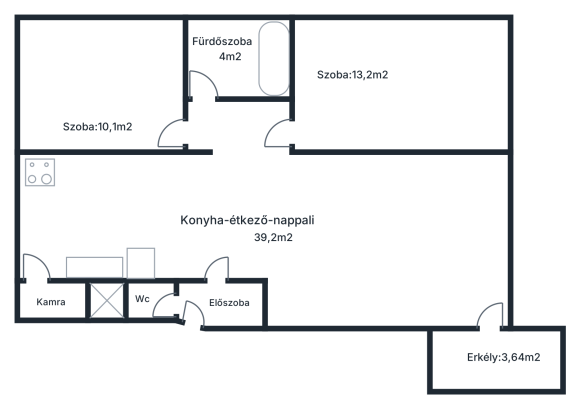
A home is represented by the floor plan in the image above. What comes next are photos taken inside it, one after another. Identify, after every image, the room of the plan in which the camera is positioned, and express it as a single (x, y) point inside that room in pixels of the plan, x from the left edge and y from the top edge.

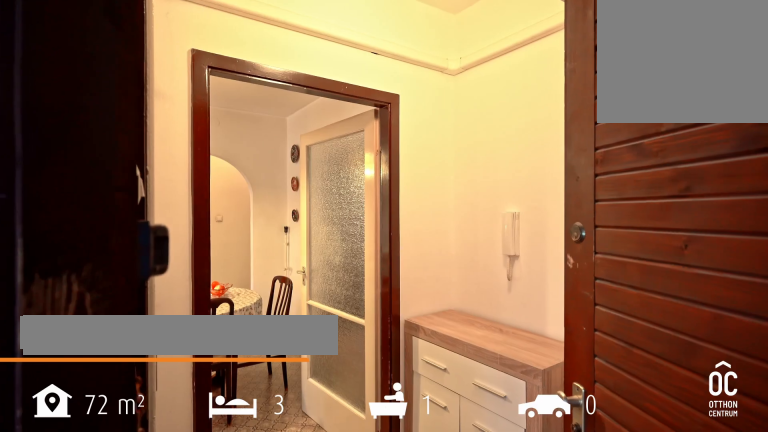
(223, 302)
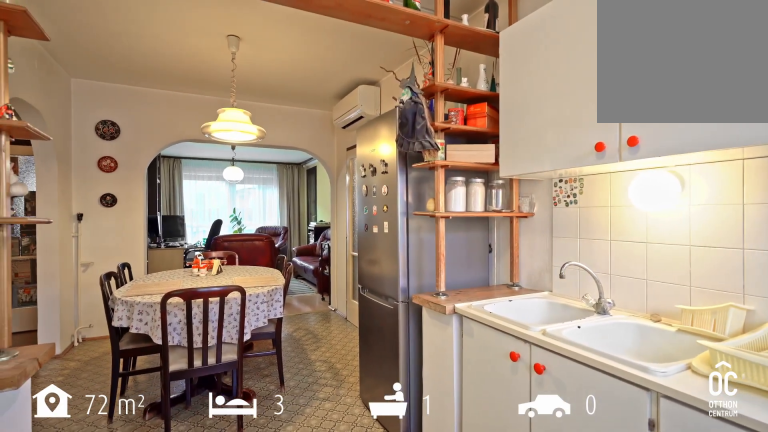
(130, 206)
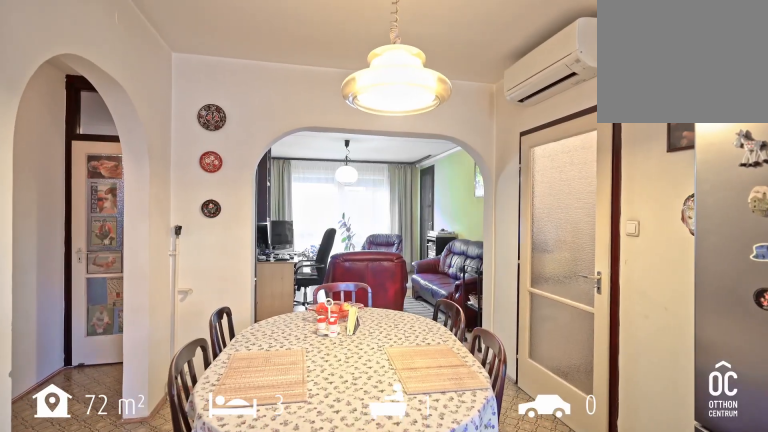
(130, 205)
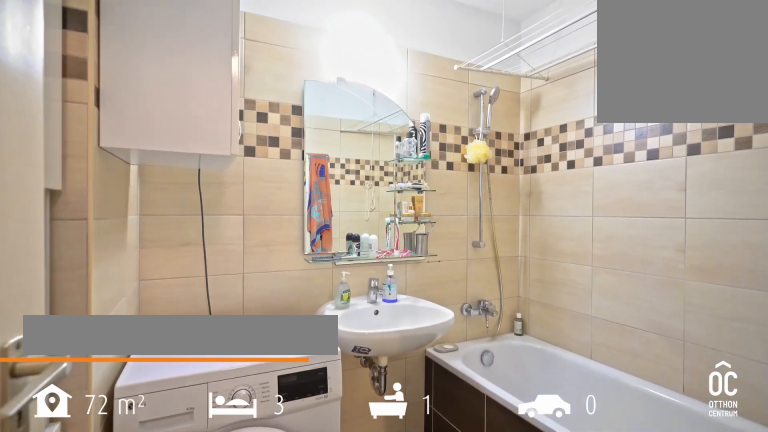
(238, 66)
